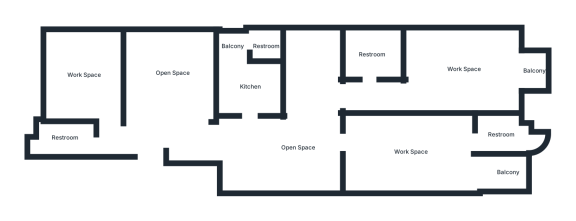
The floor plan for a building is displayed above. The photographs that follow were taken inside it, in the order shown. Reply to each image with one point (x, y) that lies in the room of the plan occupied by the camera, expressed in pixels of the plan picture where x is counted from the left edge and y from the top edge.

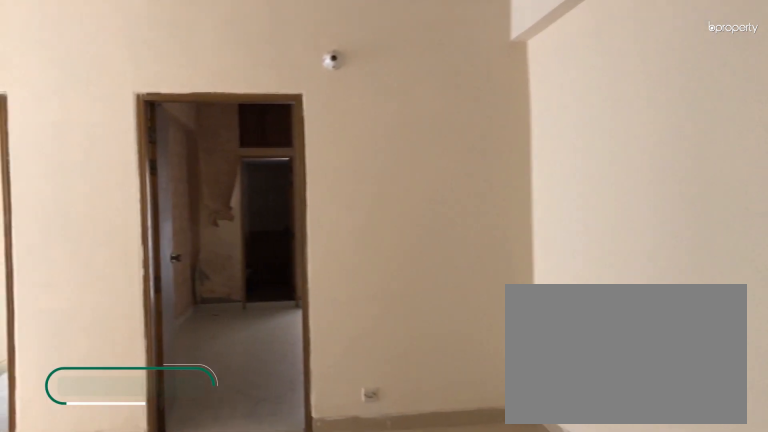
(297, 148)
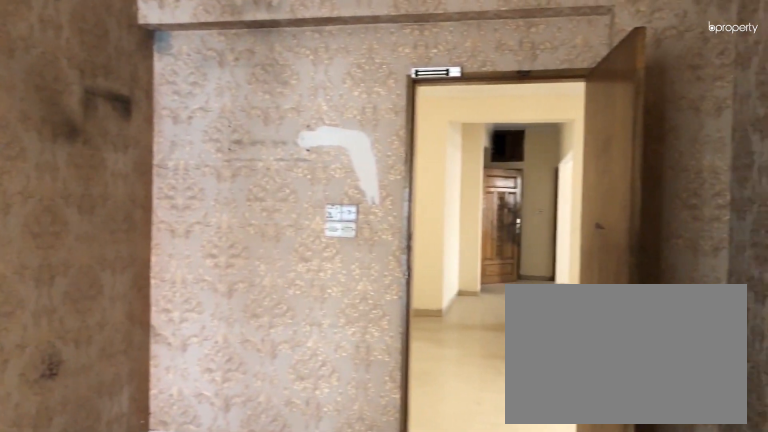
(410, 153)
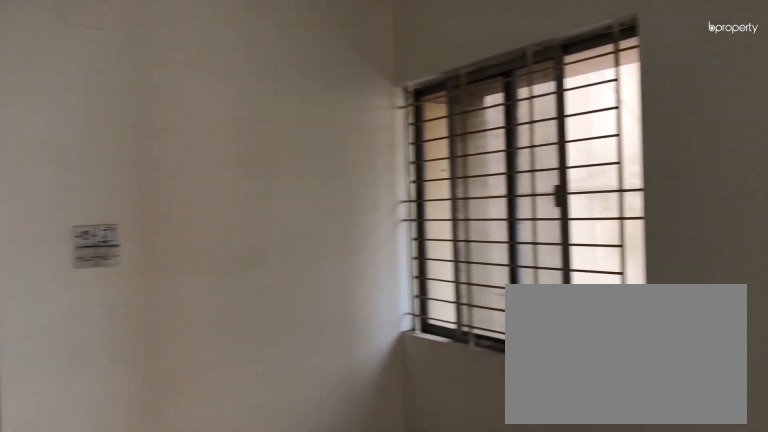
(464, 69)
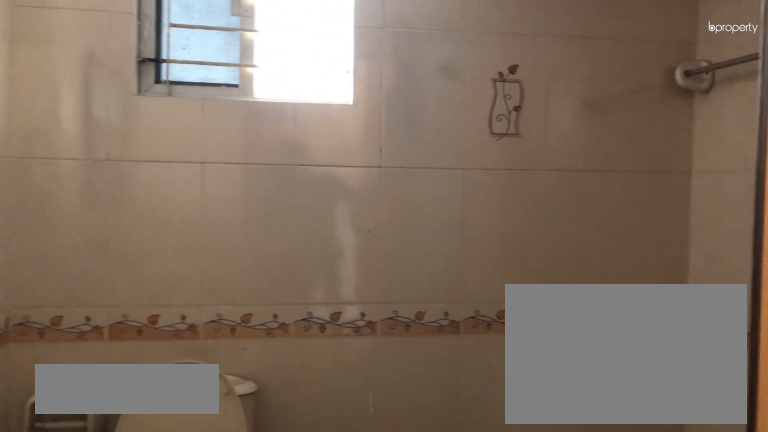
(371, 75)
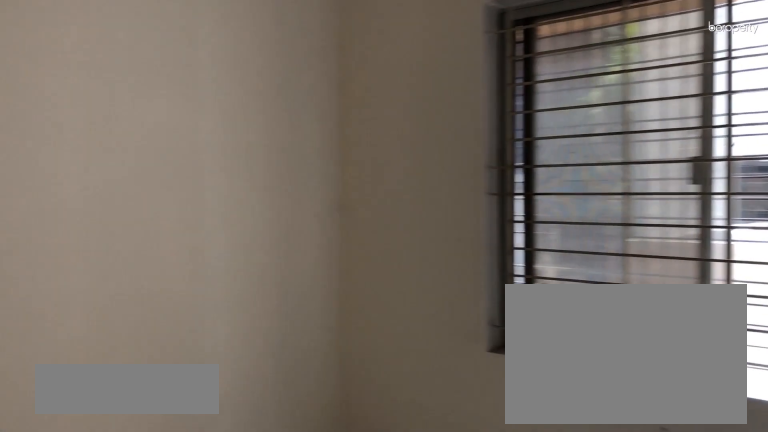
(83, 75)
